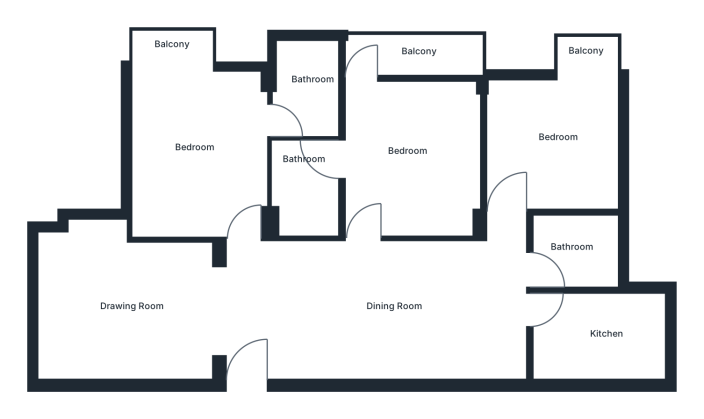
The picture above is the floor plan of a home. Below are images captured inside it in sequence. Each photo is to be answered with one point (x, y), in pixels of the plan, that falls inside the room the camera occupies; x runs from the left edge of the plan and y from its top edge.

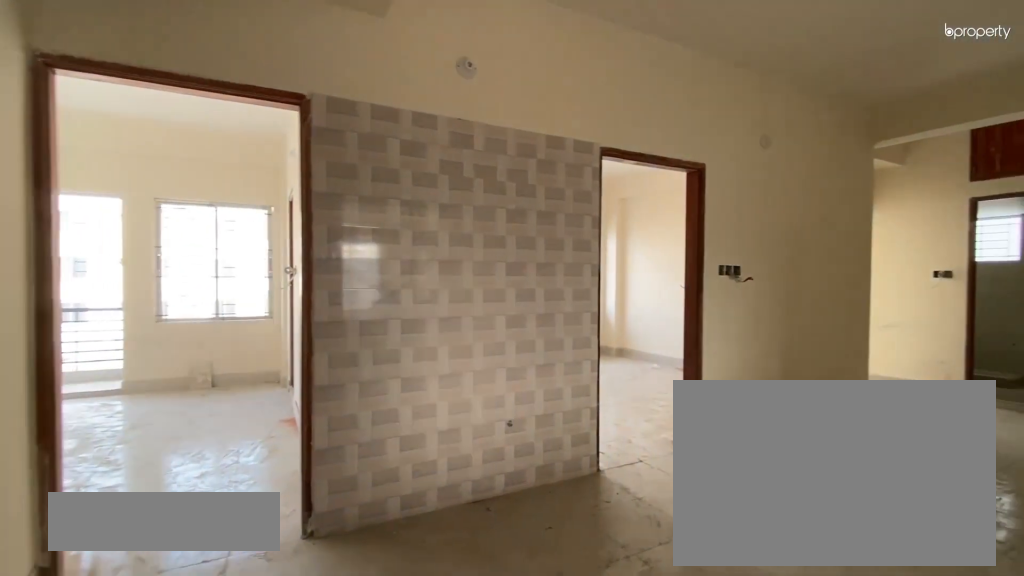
(268, 320)
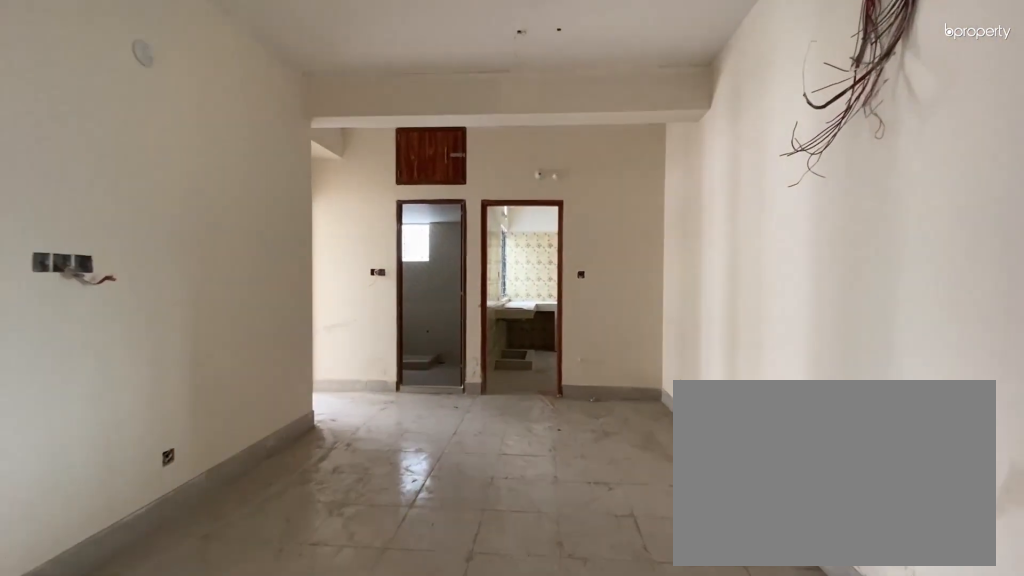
(416, 318)
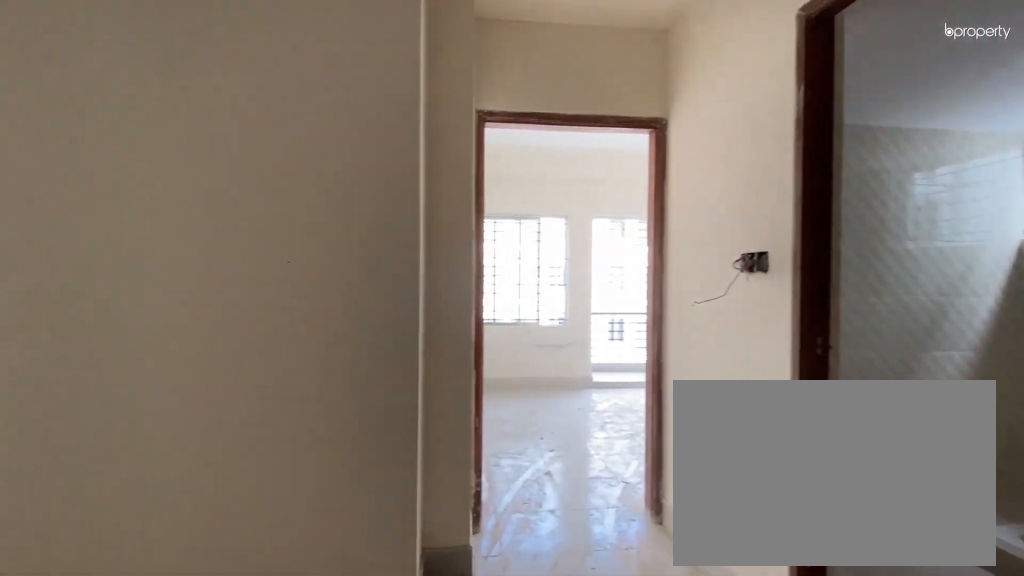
(416, 318)
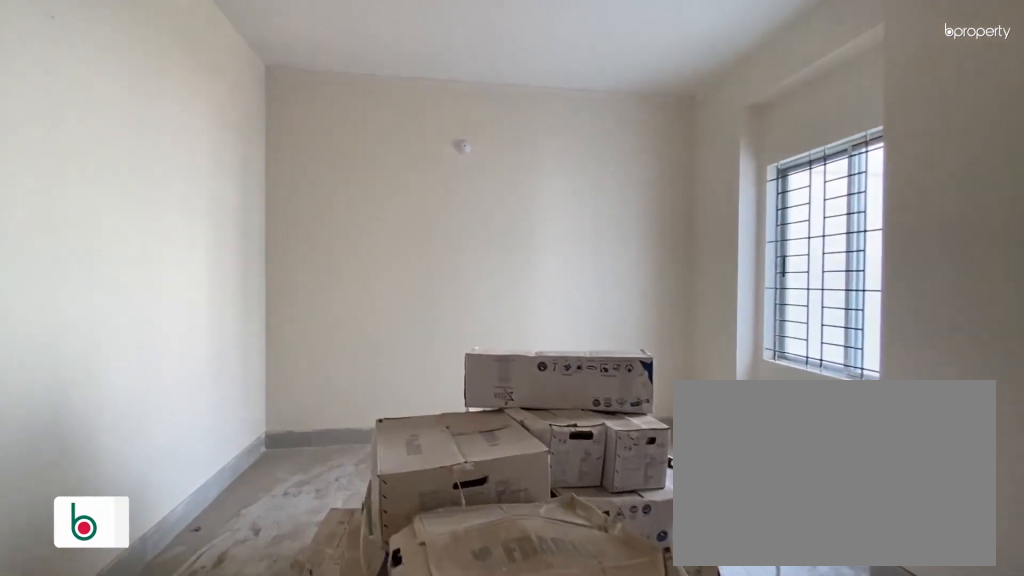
(130, 312)
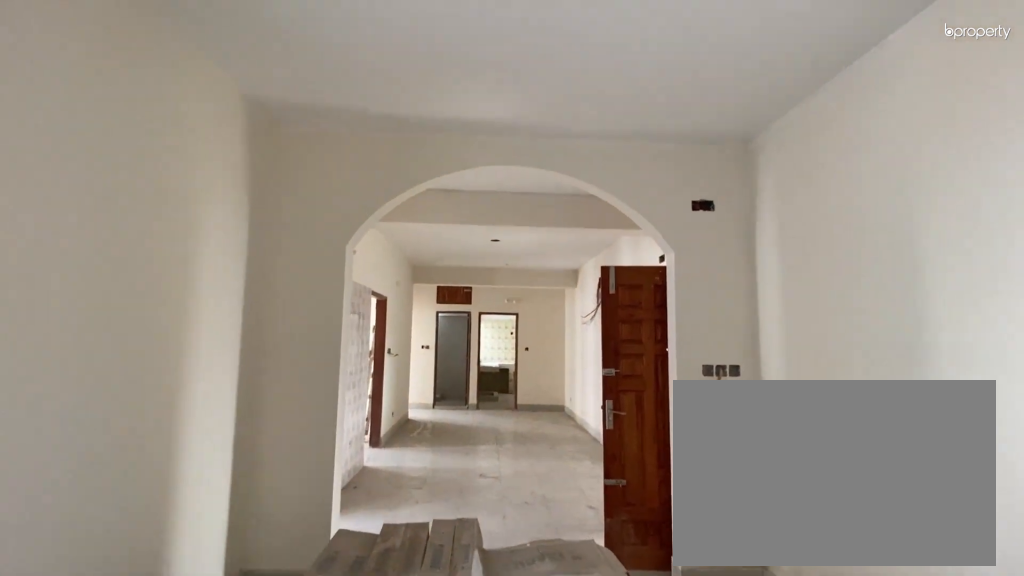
(130, 312)
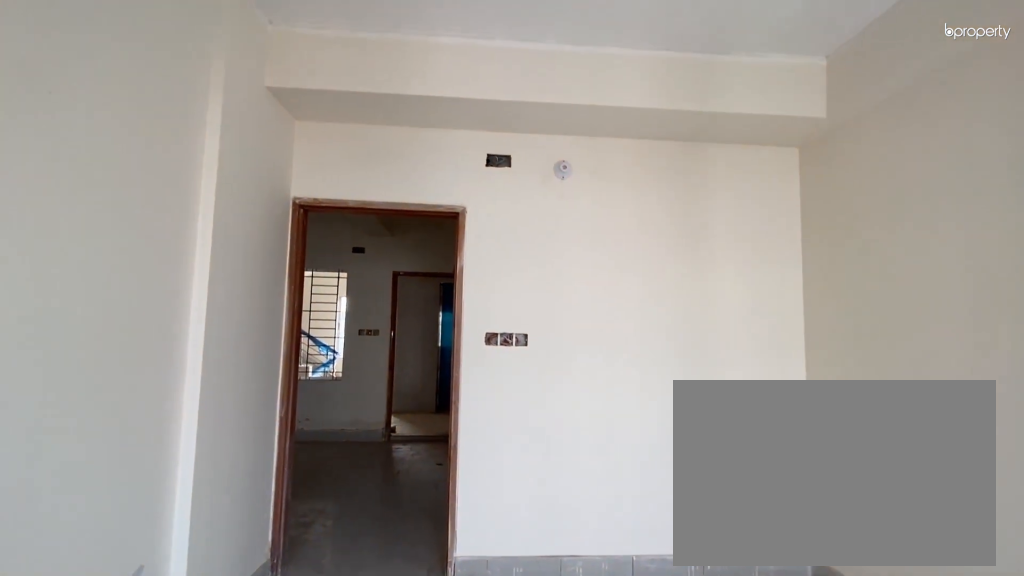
(192, 144)
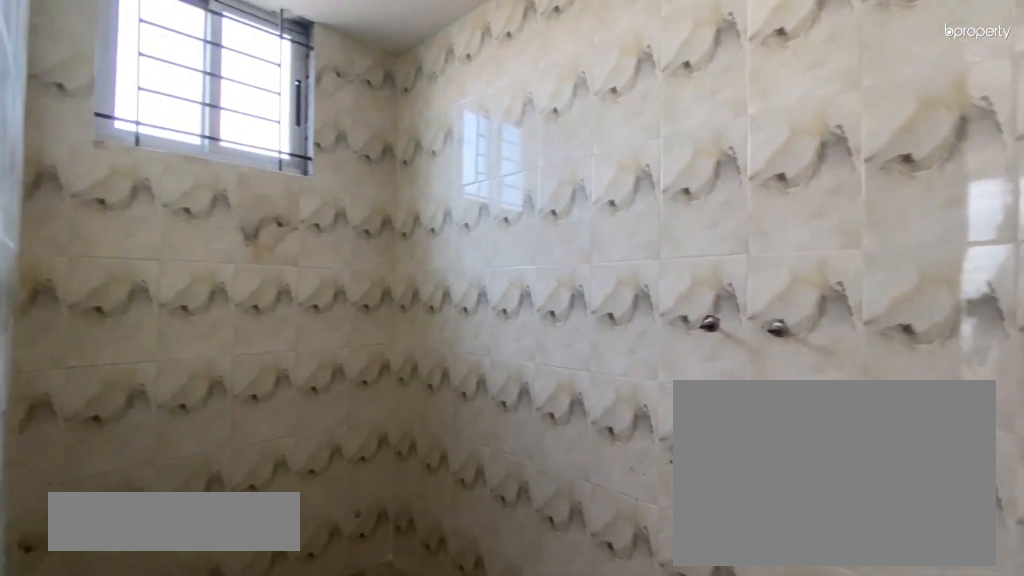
(305, 91)
